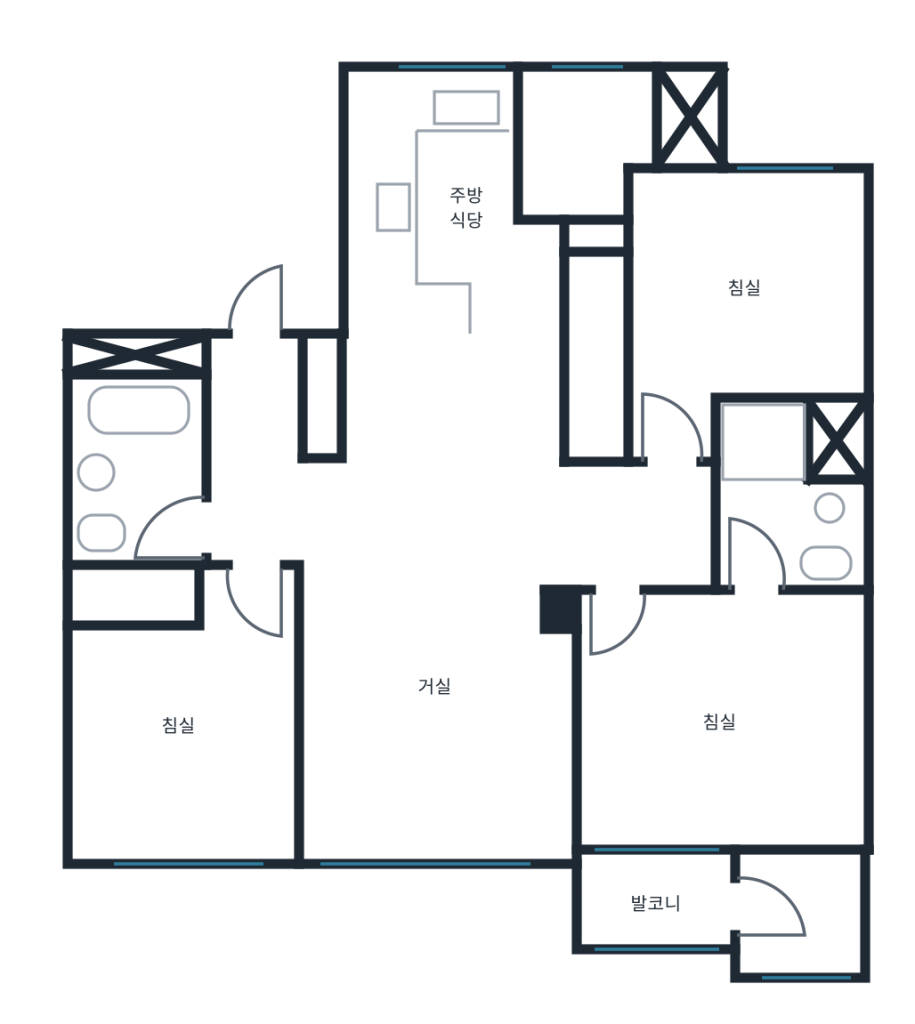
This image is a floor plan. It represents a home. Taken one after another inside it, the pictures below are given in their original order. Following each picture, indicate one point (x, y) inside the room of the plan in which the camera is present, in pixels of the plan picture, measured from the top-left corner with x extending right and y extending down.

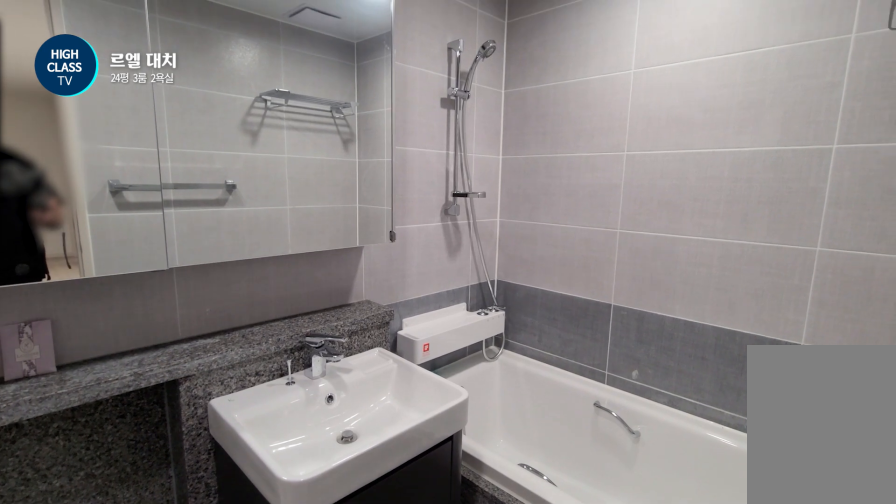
(133, 470)
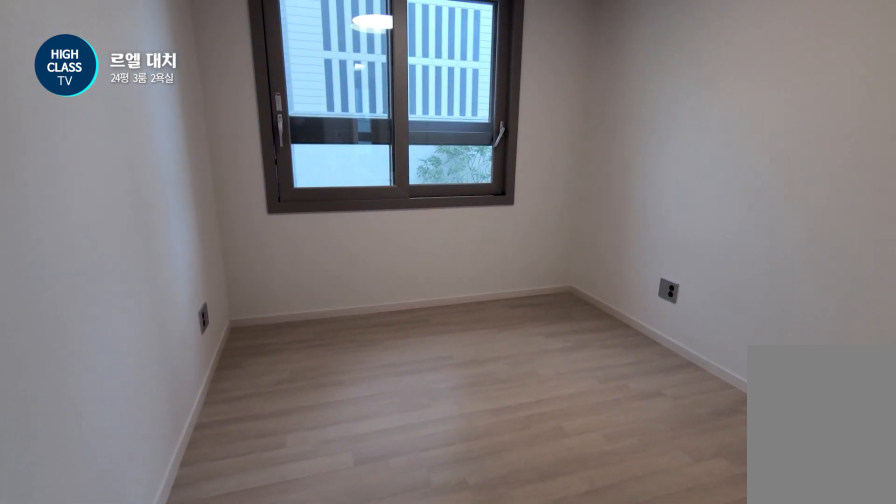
(185, 714)
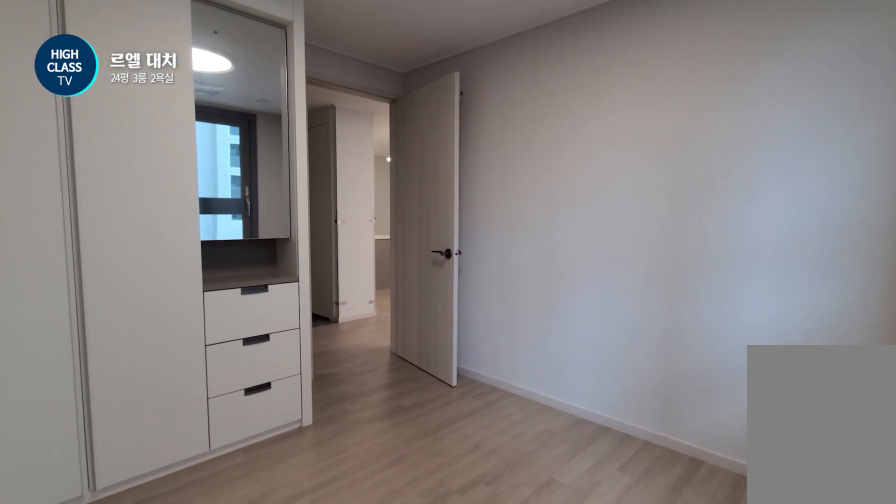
(185, 714)
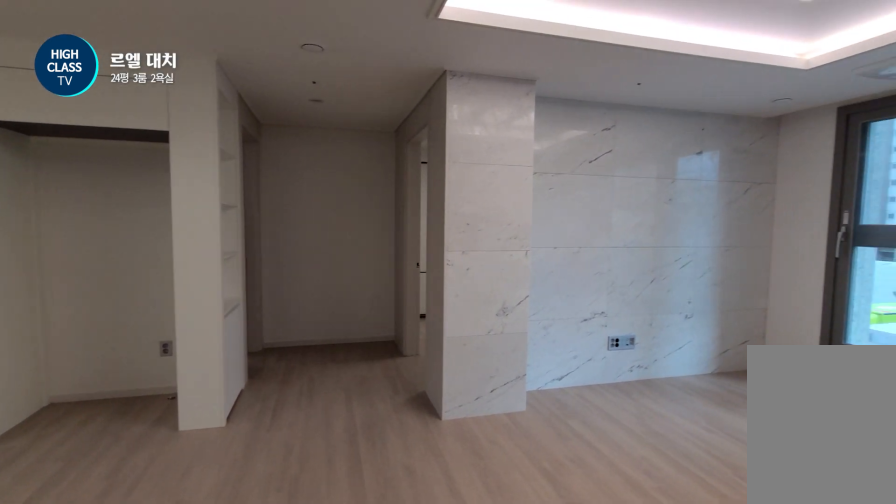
(435, 660)
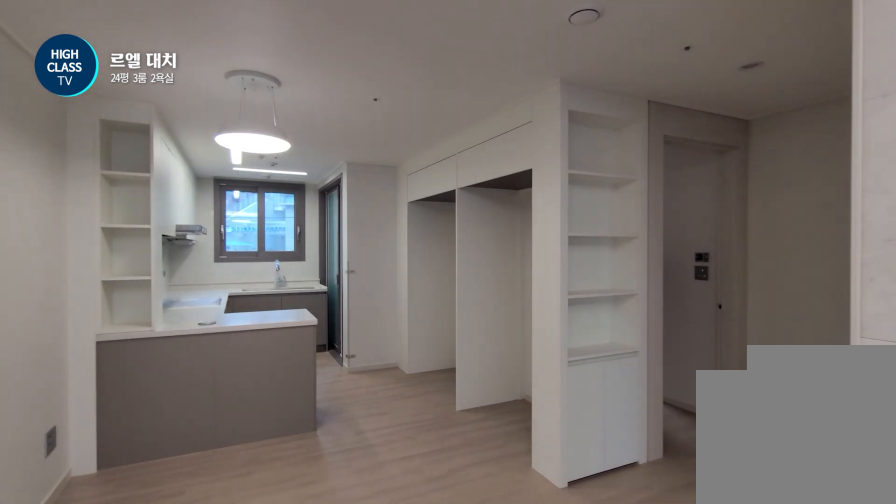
(435, 660)
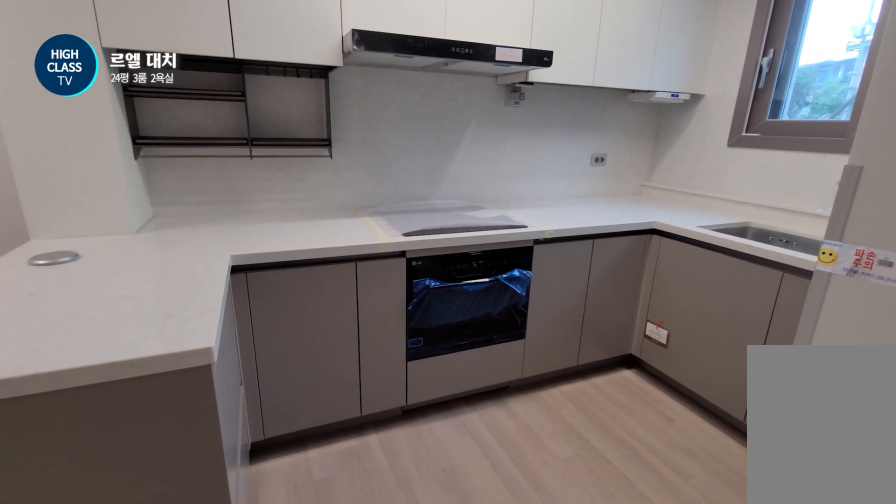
(467, 284)
